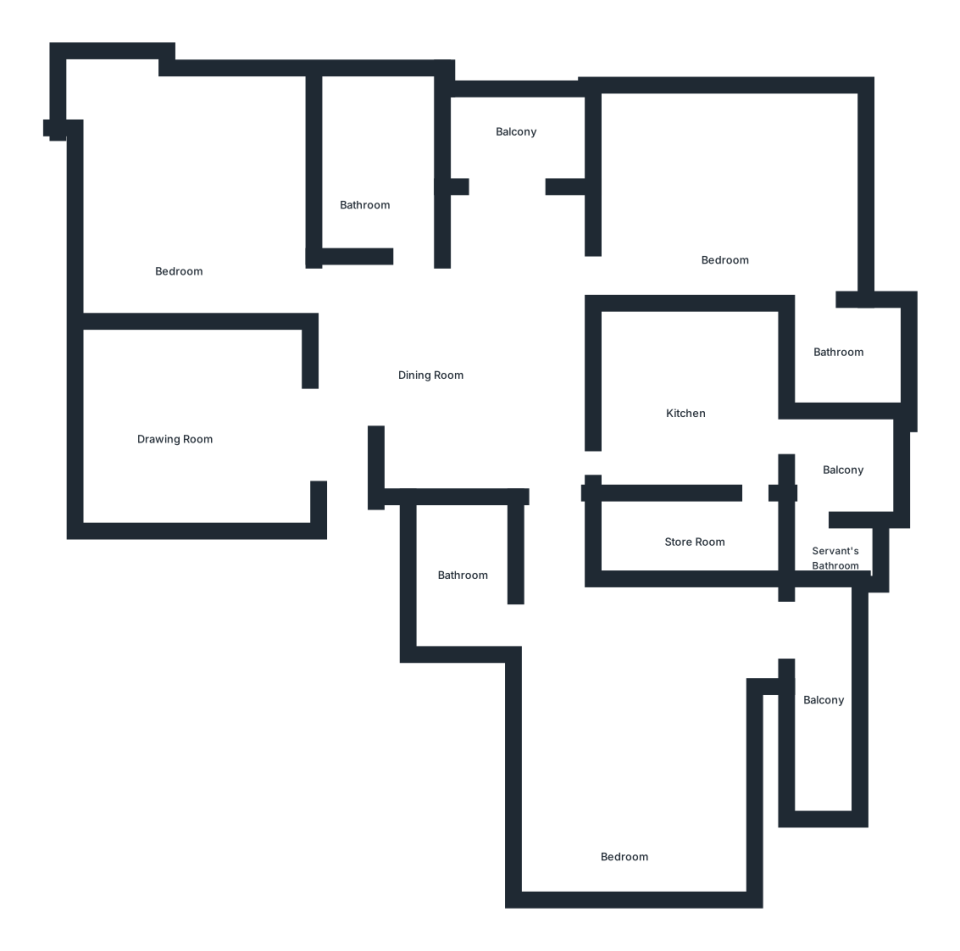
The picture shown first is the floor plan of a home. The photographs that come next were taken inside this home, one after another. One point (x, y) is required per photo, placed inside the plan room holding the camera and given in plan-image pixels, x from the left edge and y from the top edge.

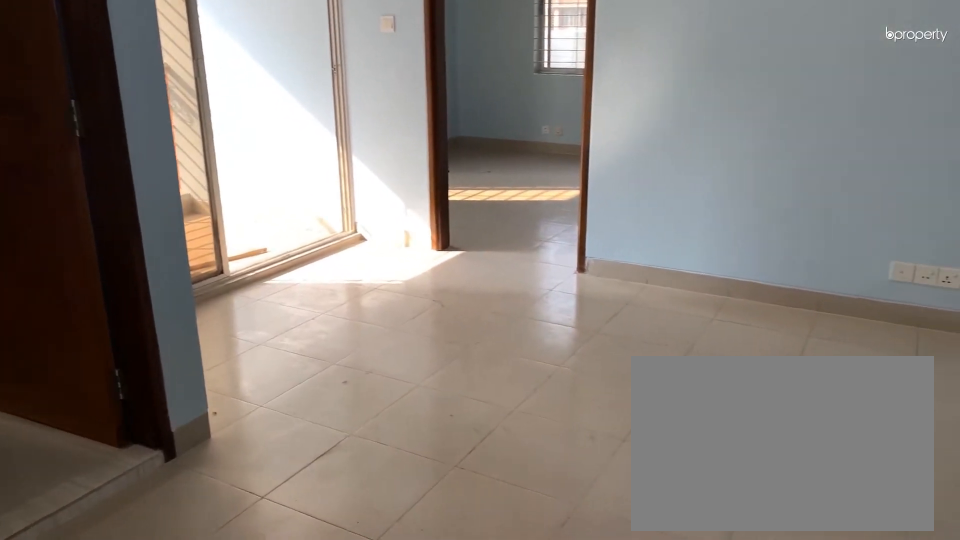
(449, 368)
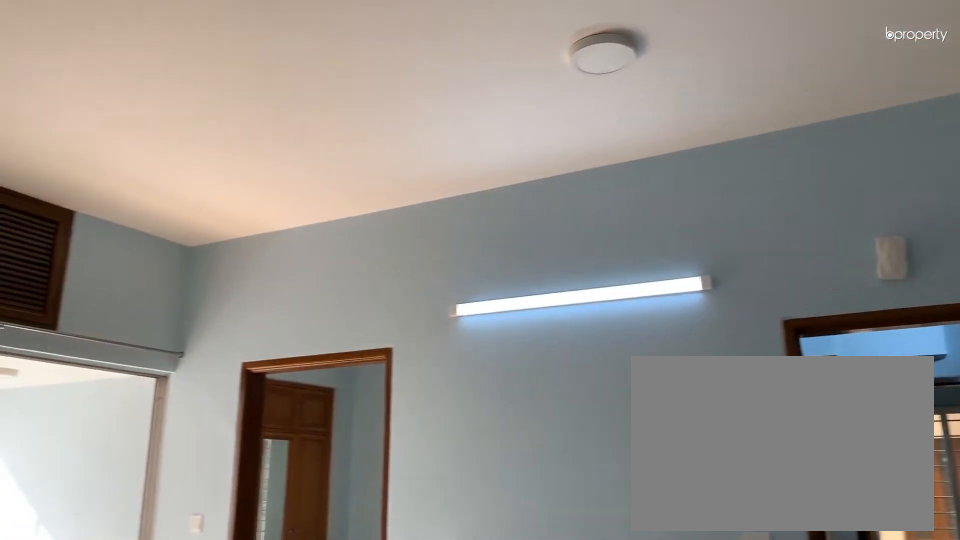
(448, 368)
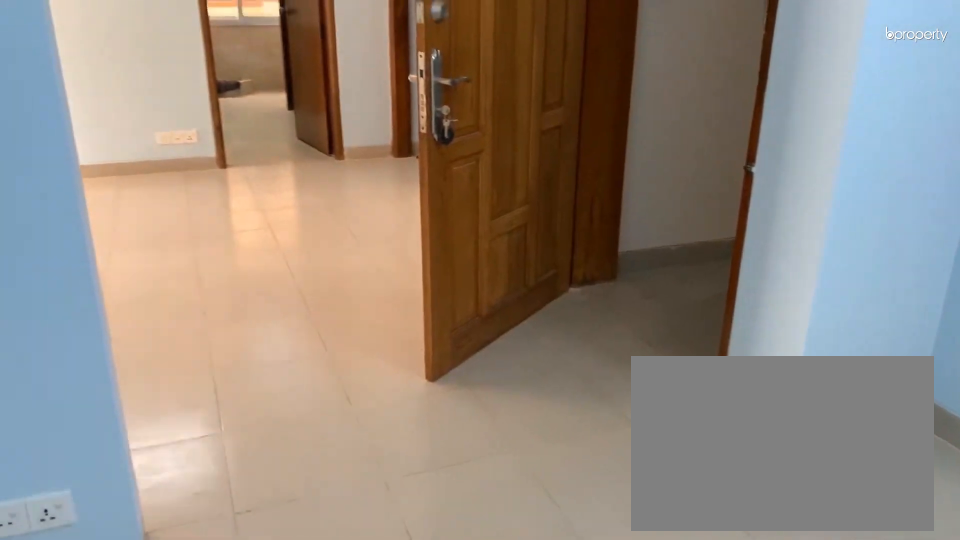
(173, 415)
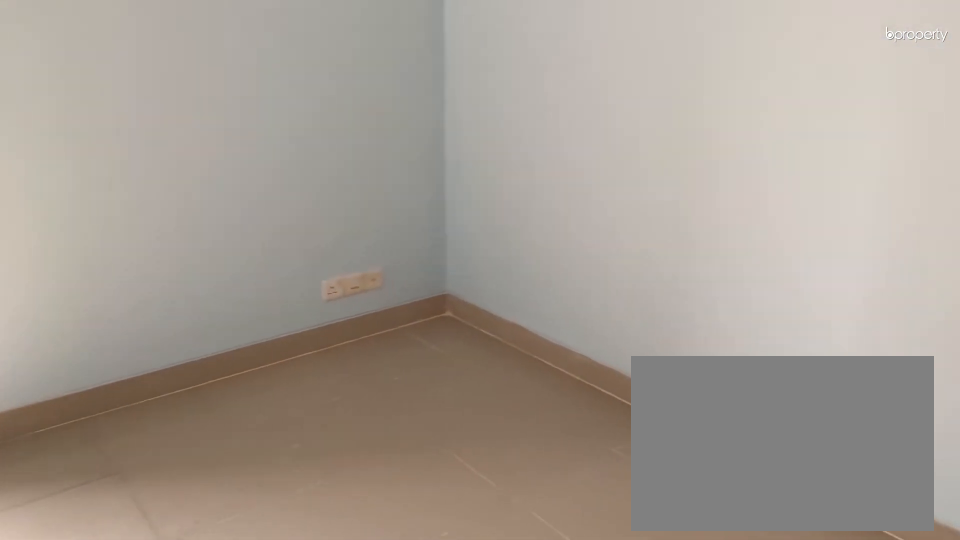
(180, 220)
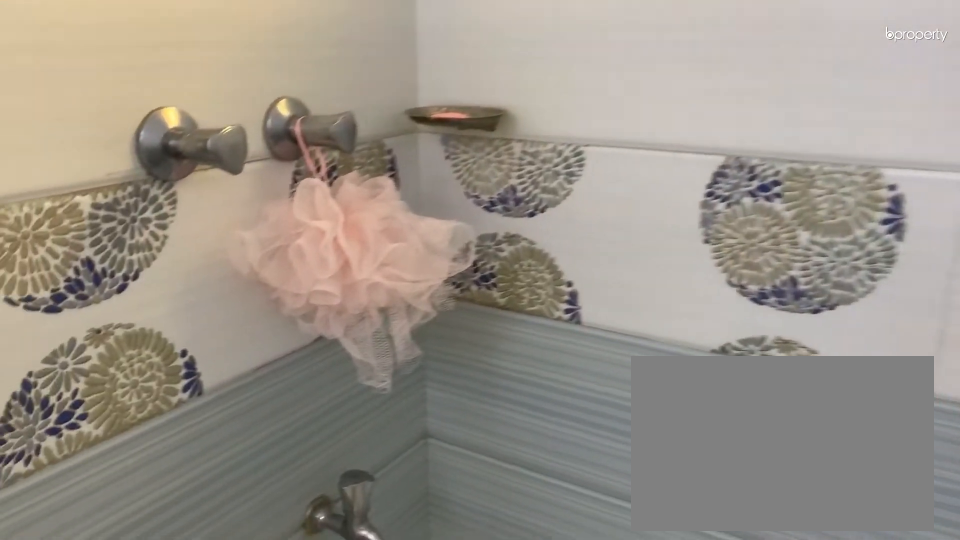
(368, 186)
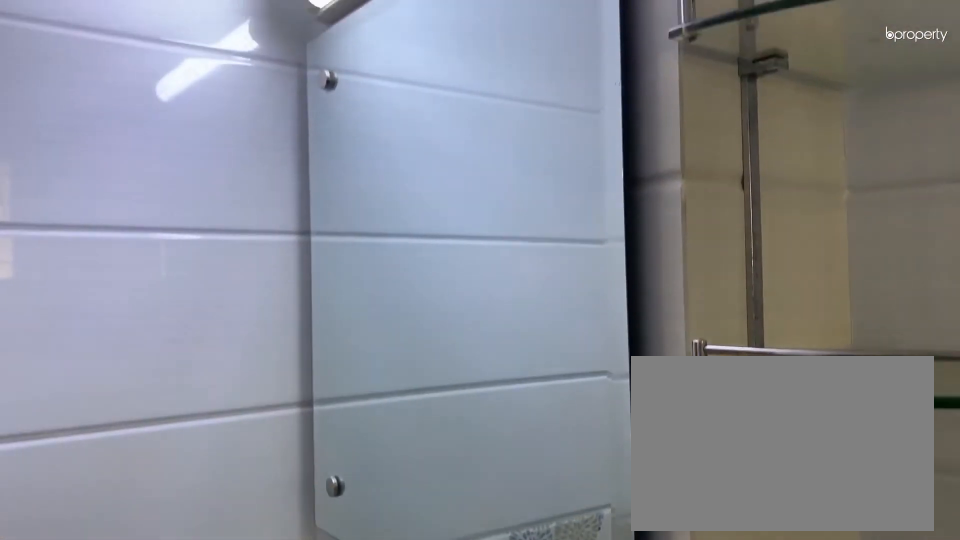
(368, 186)
